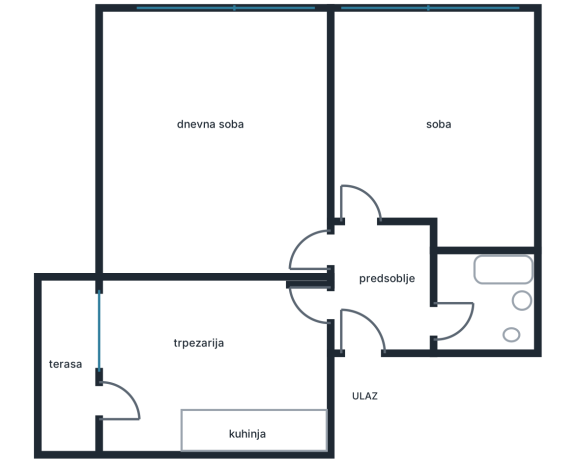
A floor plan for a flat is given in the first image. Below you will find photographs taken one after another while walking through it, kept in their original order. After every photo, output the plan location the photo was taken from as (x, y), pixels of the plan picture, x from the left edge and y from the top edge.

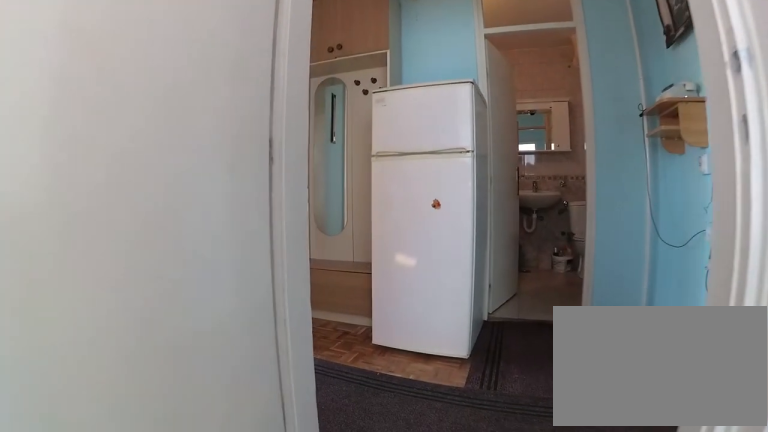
(283, 332)
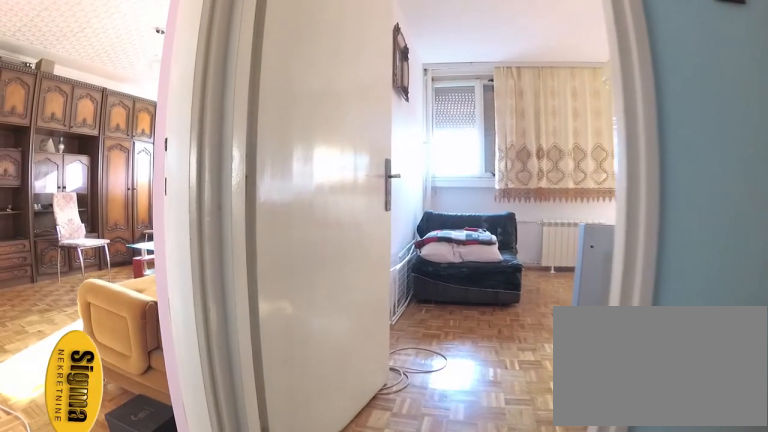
(382, 284)
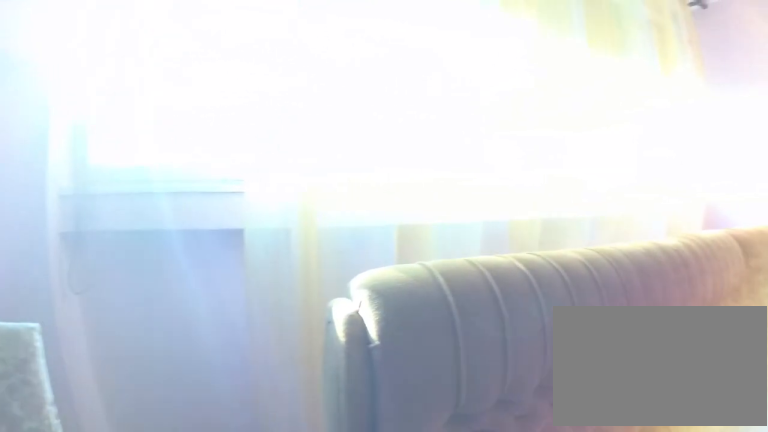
(149, 118)
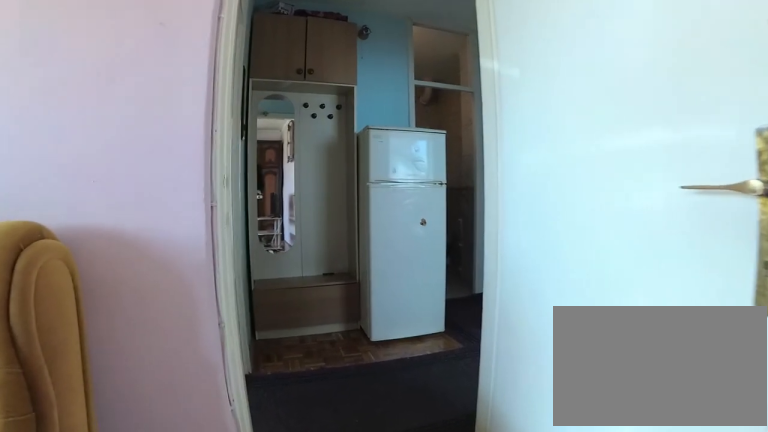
(276, 238)
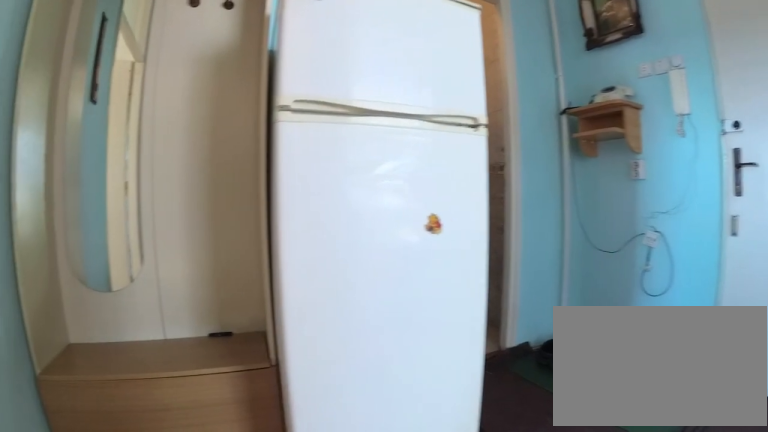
(344, 252)
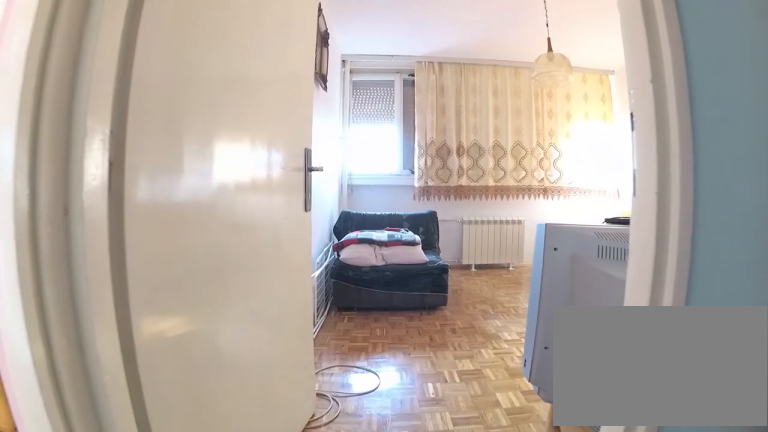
(368, 263)
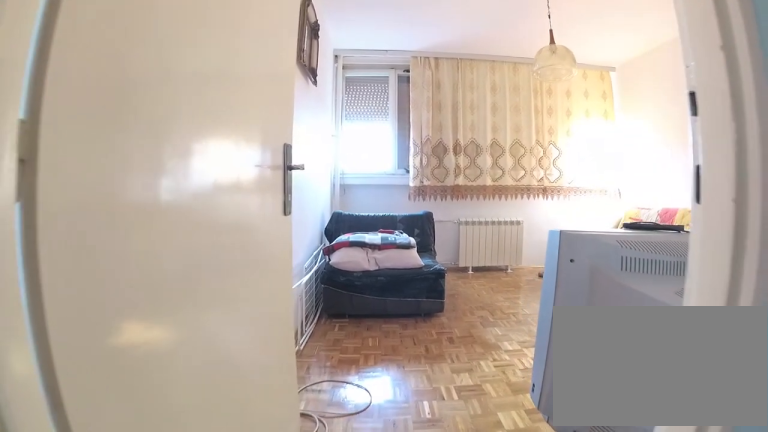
(368, 258)
